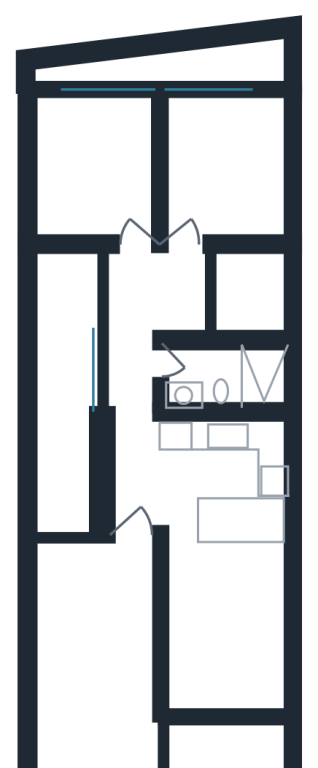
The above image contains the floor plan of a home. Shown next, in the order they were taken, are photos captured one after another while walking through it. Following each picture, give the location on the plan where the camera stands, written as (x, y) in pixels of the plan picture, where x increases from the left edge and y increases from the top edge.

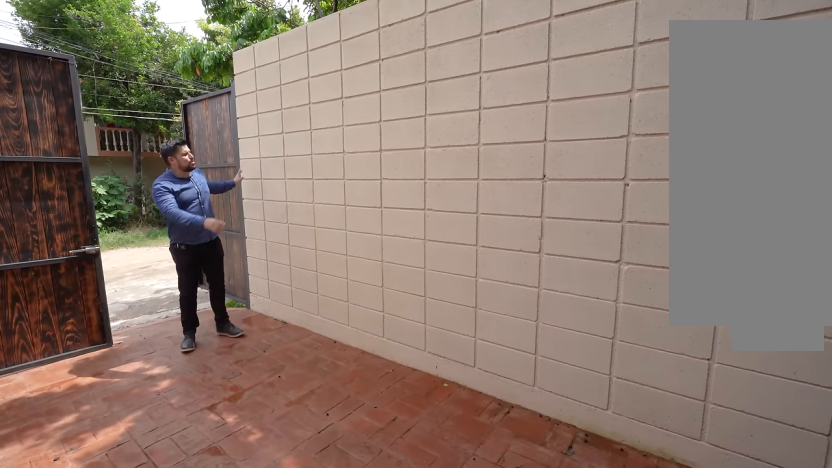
(96, 625)
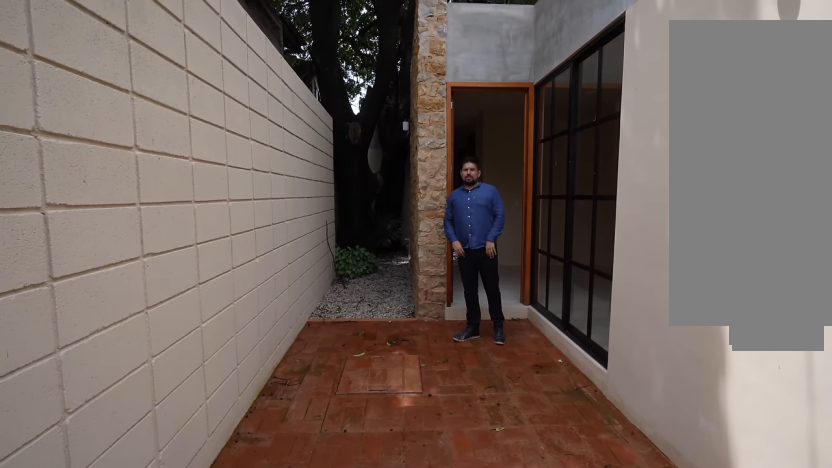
(77, 705)
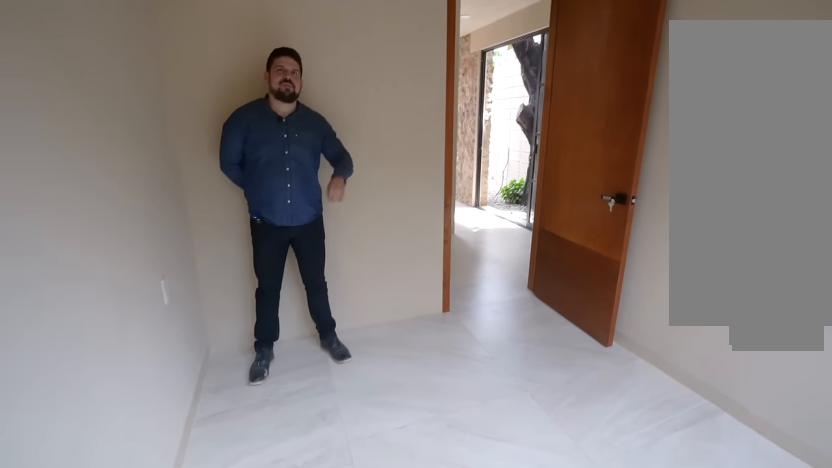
(277, 126)
